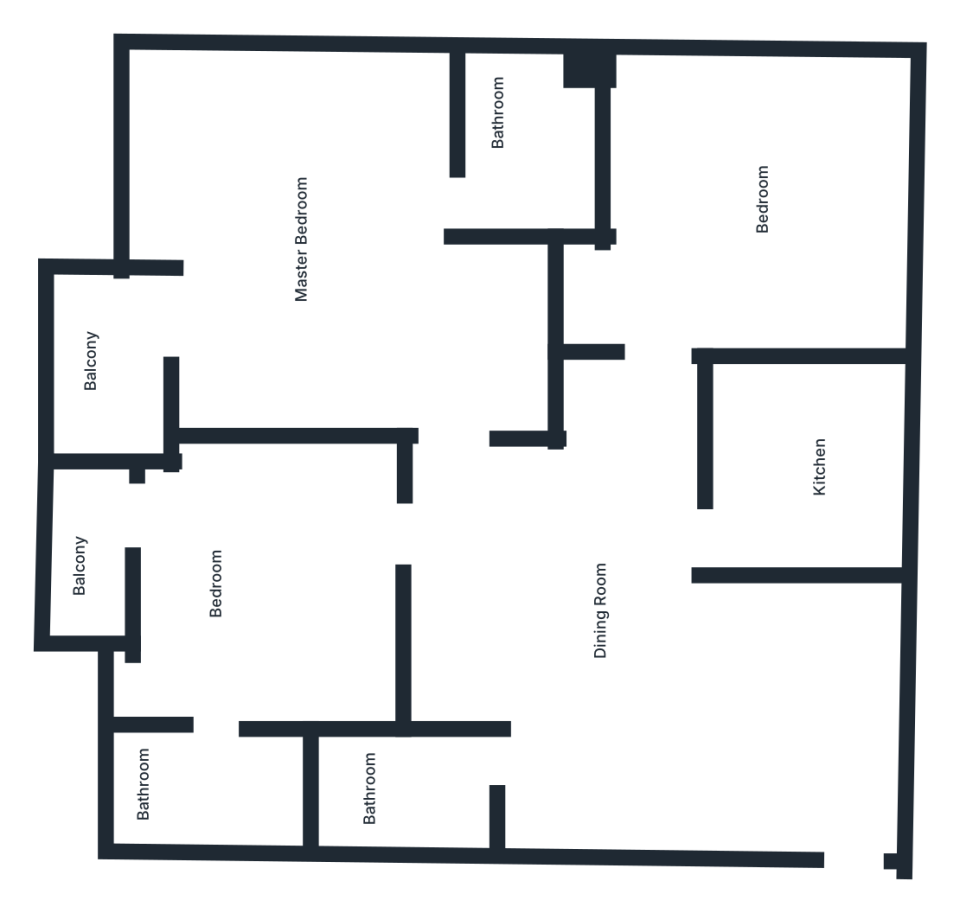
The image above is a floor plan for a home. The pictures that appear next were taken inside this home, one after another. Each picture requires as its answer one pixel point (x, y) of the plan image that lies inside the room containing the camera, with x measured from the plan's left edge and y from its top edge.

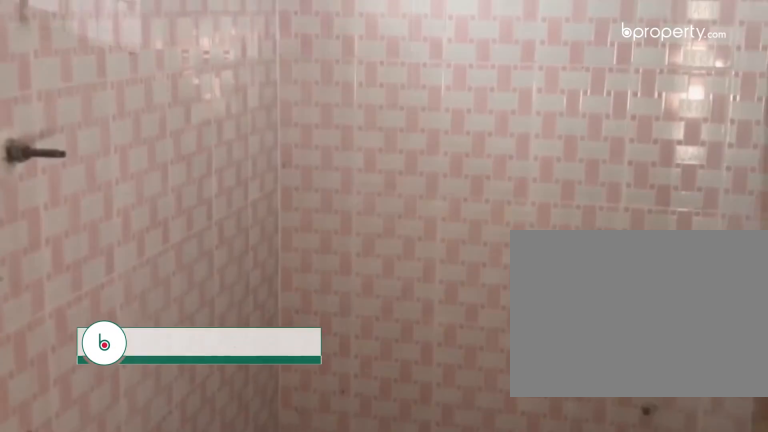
(400, 787)
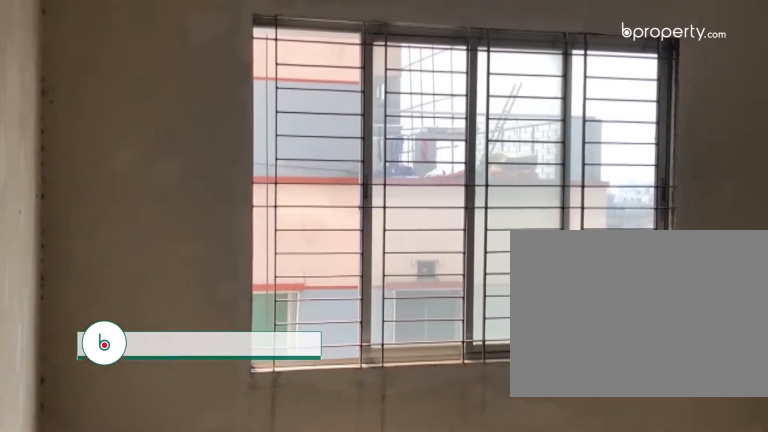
(749, 223)
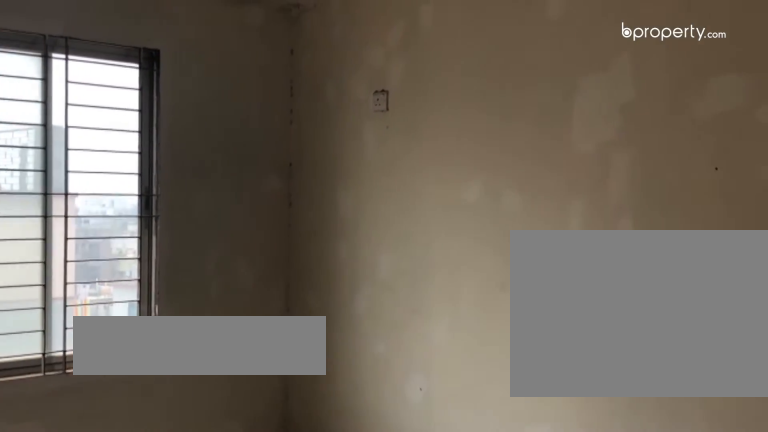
(749, 223)
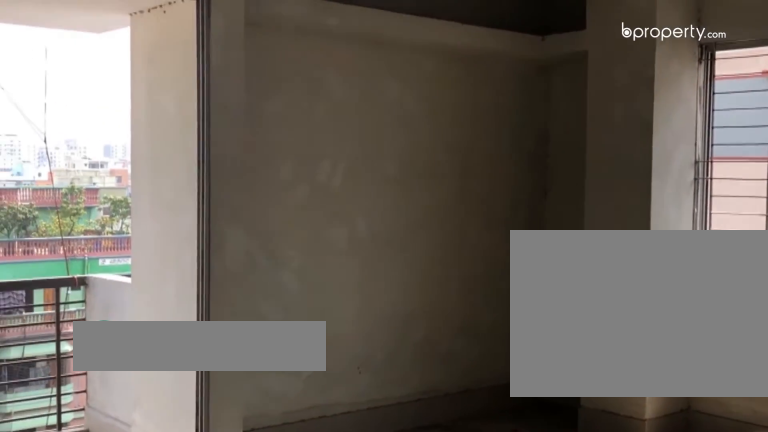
(332, 281)
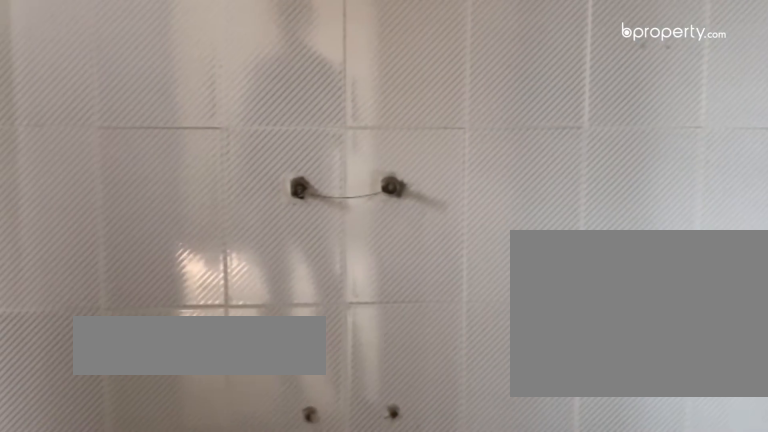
(520, 156)
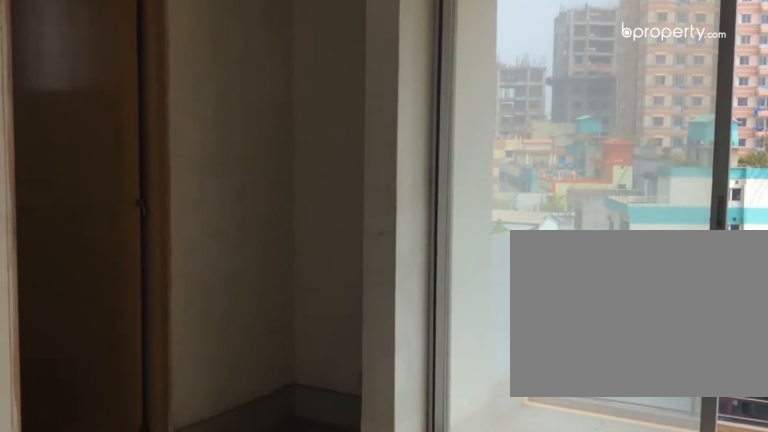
(298, 589)
